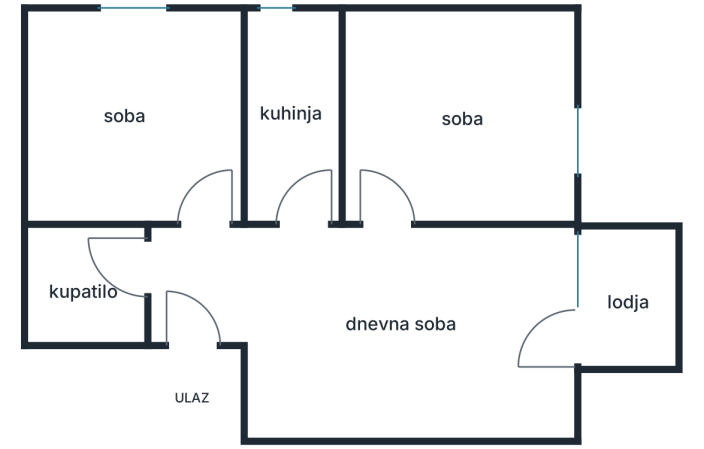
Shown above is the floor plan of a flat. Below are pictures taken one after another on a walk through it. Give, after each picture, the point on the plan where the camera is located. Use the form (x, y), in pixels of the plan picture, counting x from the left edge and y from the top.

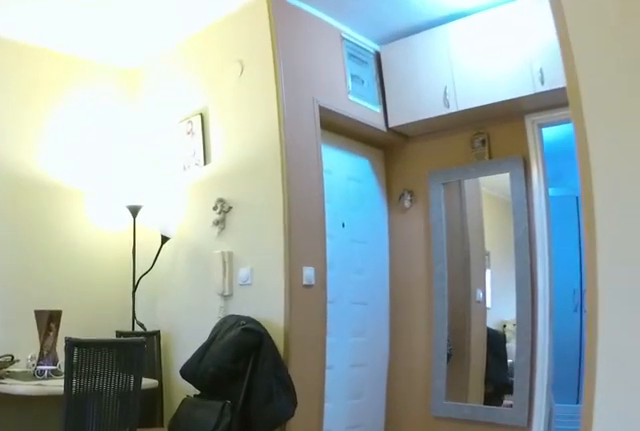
(389, 190)
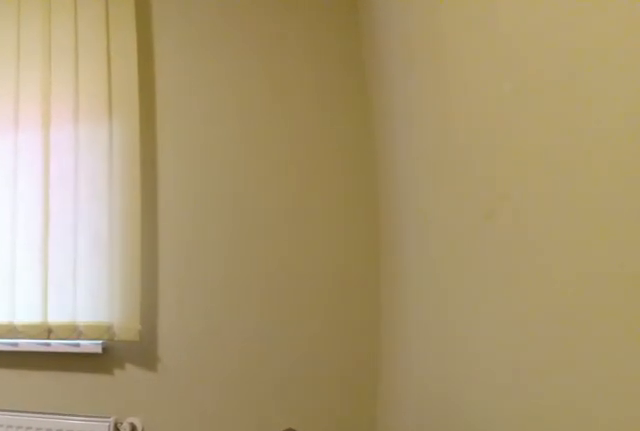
(203, 187)
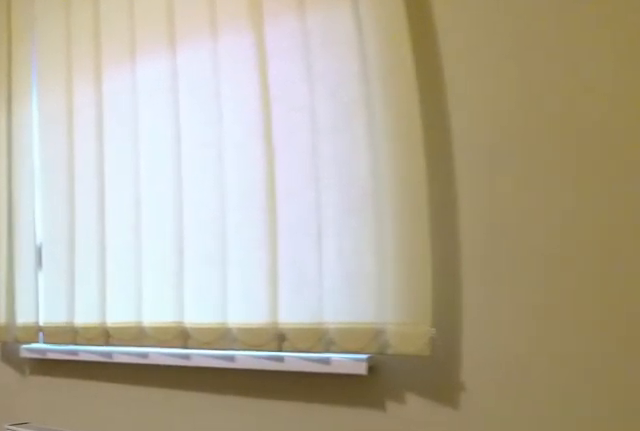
(212, 153)
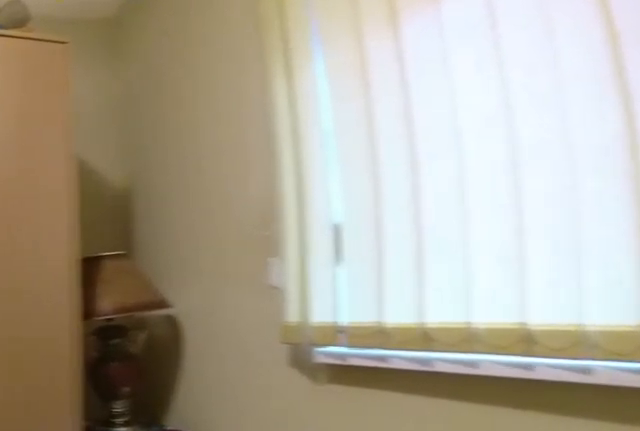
(217, 143)
